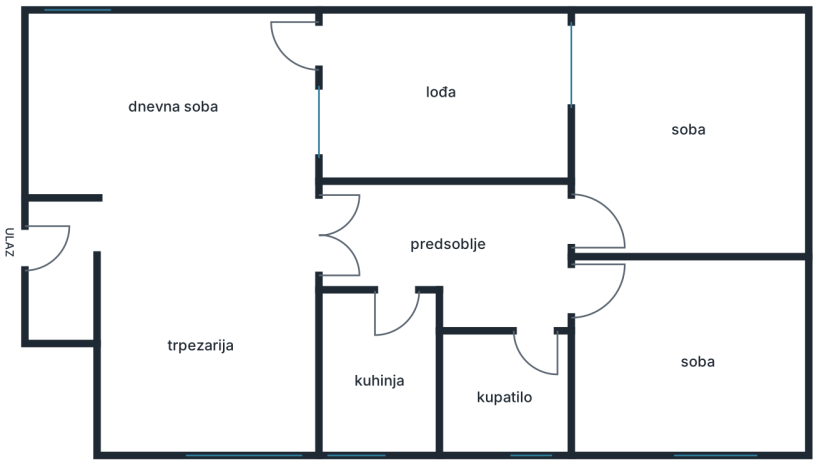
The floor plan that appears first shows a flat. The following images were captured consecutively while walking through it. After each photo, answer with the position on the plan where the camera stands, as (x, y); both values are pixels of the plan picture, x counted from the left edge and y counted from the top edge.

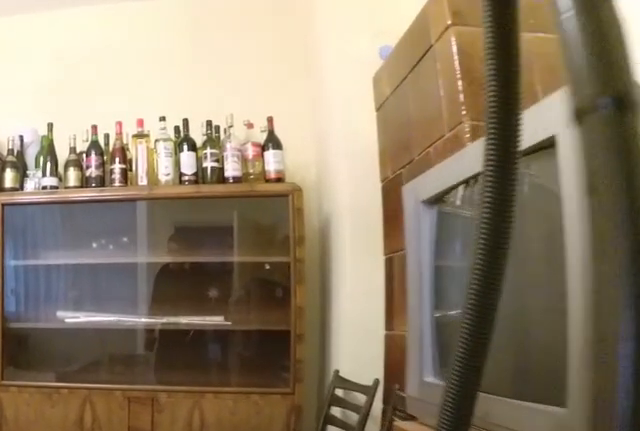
(675, 219)
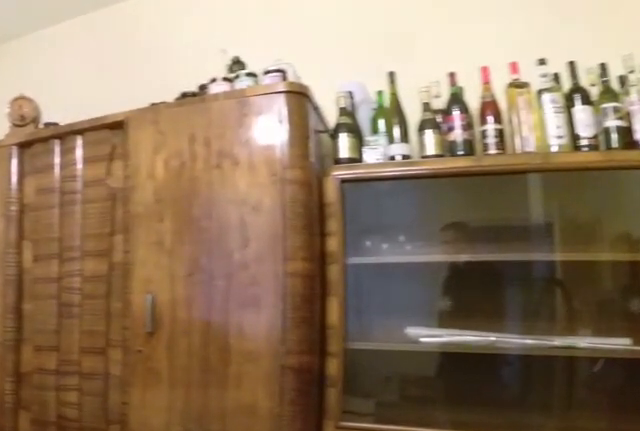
(695, 226)
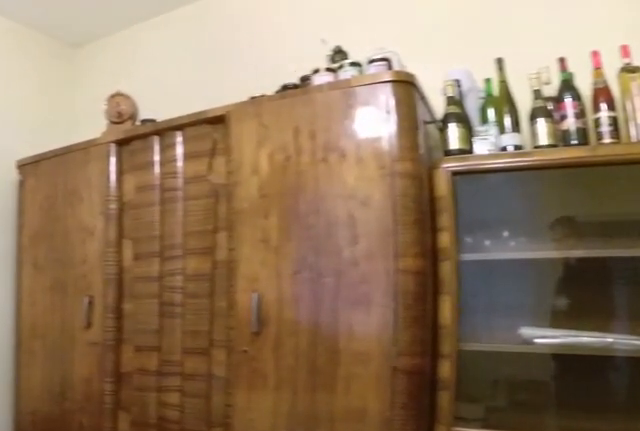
(697, 228)
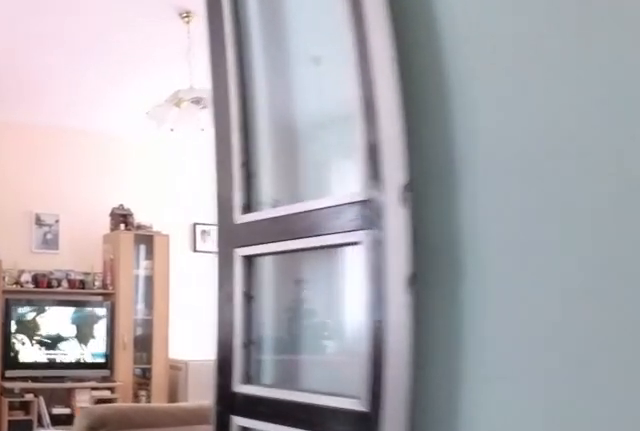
(349, 230)
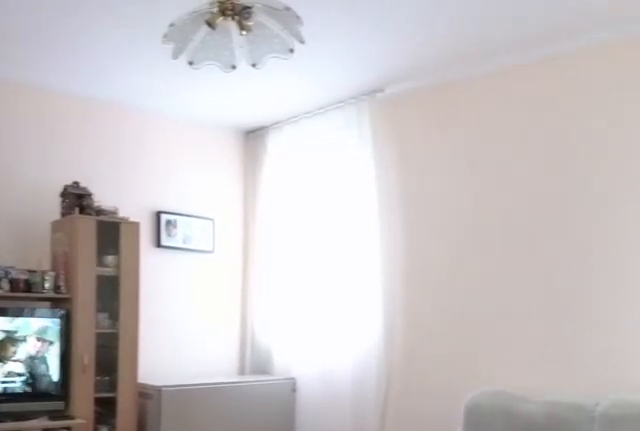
(301, 235)
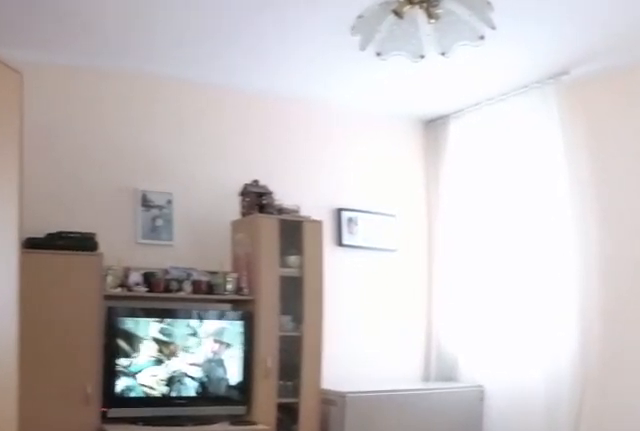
(298, 233)
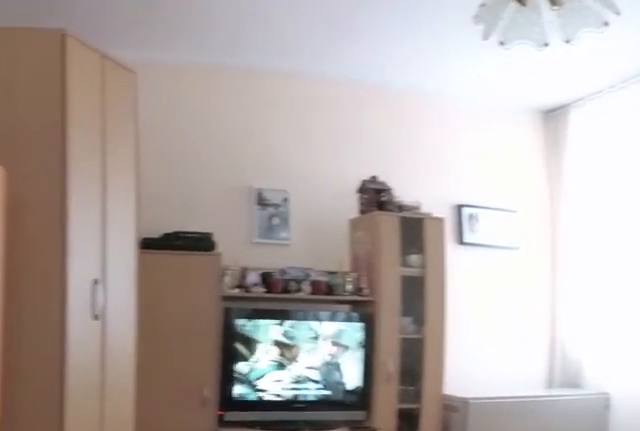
(297, 231)
